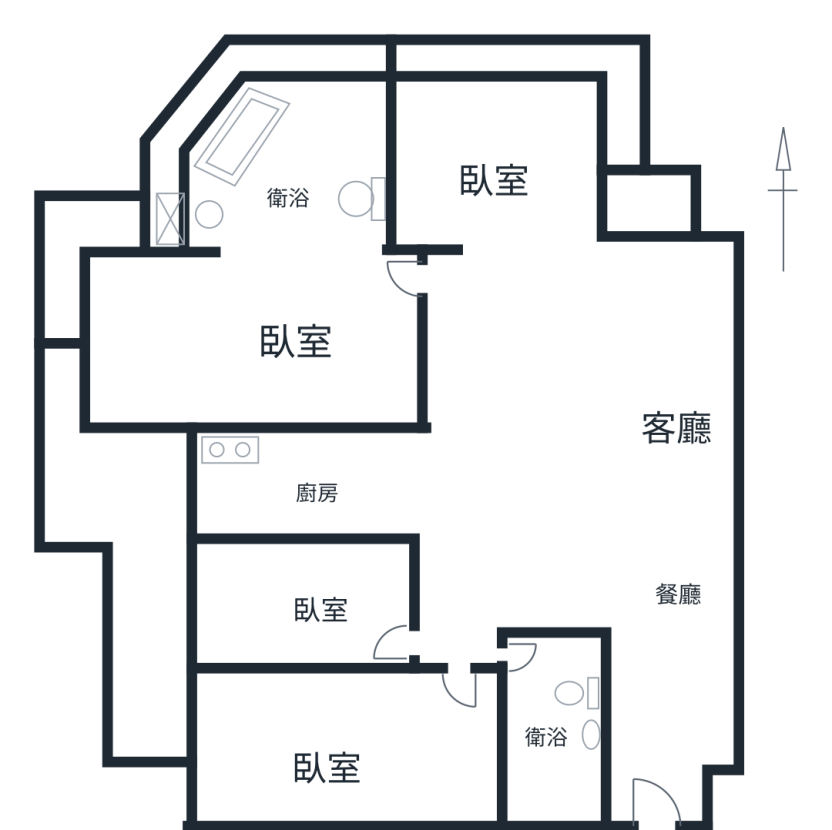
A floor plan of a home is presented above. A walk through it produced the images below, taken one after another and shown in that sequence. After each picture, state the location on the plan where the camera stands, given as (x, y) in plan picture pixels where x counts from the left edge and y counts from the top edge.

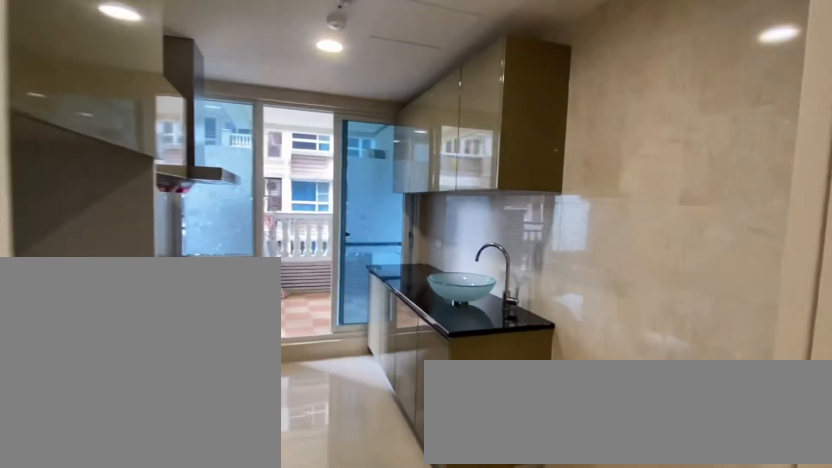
(326, 428)
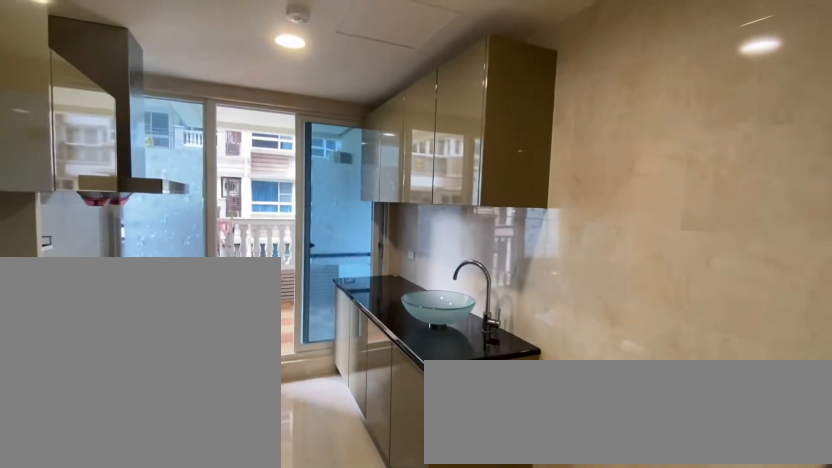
(320, 466)
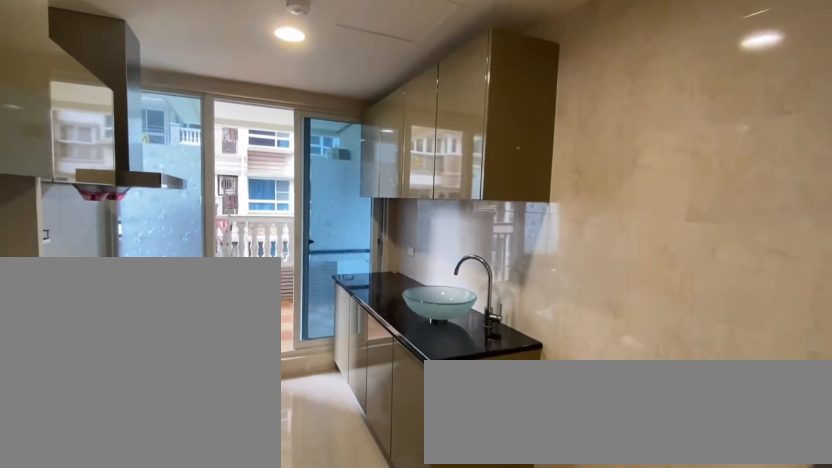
(308, 478)
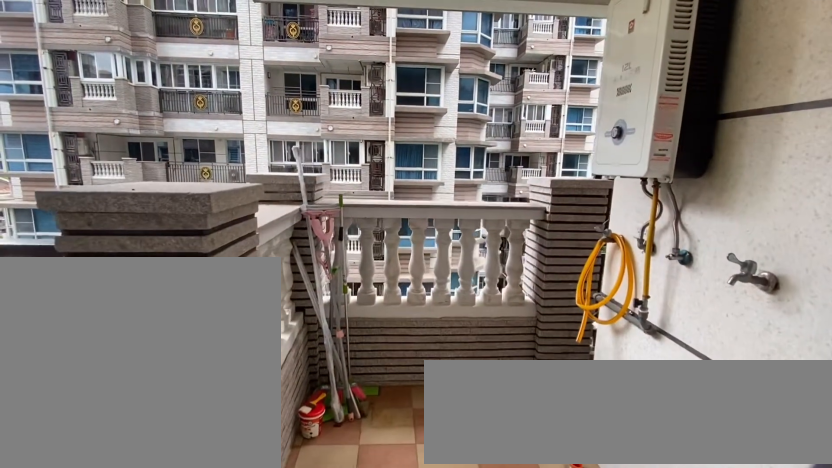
(133, 530)
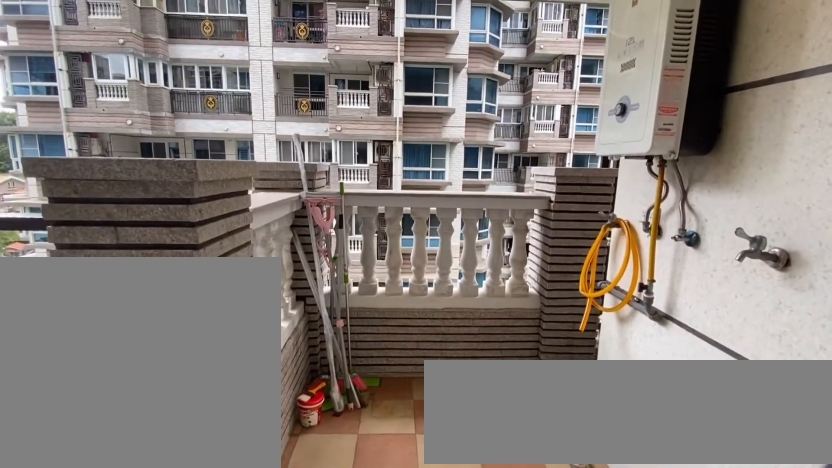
(133, 486)
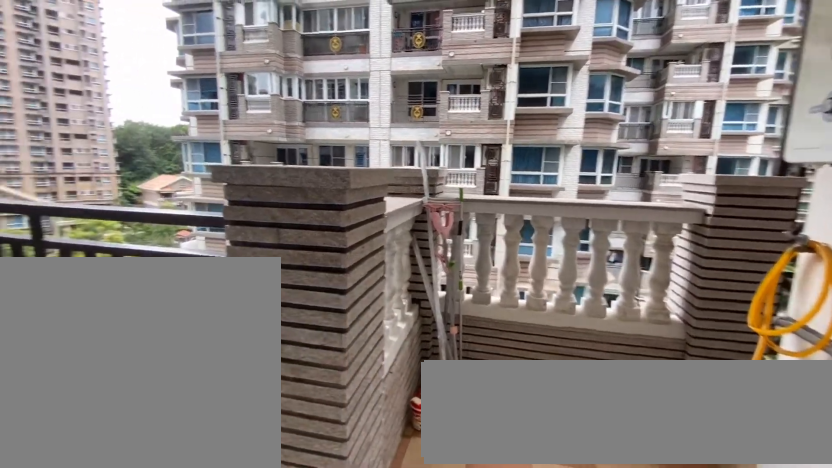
(133, 543)
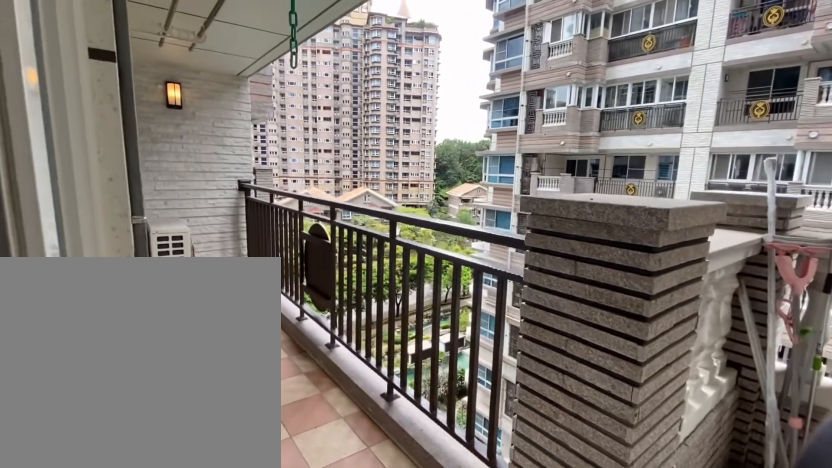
(133, 530)
